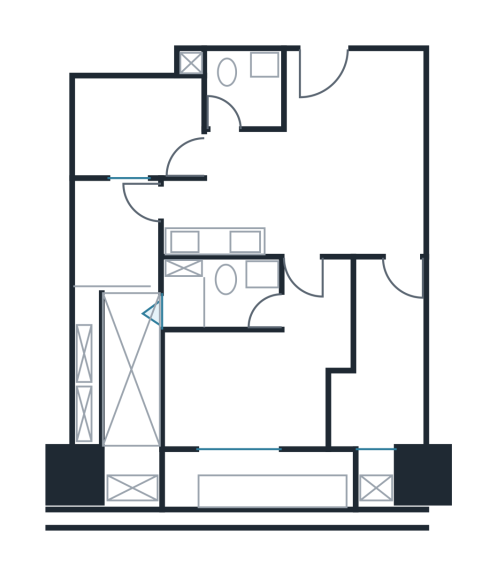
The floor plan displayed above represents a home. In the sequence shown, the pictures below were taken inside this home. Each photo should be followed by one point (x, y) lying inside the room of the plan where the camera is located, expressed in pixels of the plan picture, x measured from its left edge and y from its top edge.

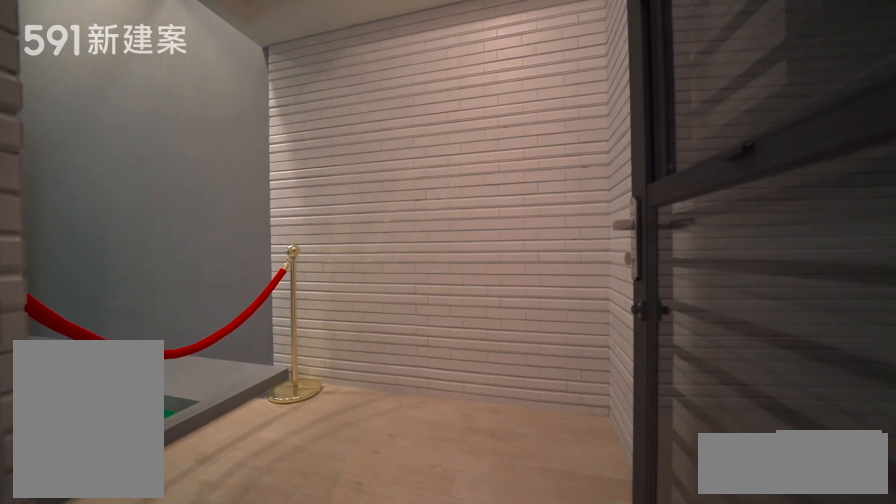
(114, 234)
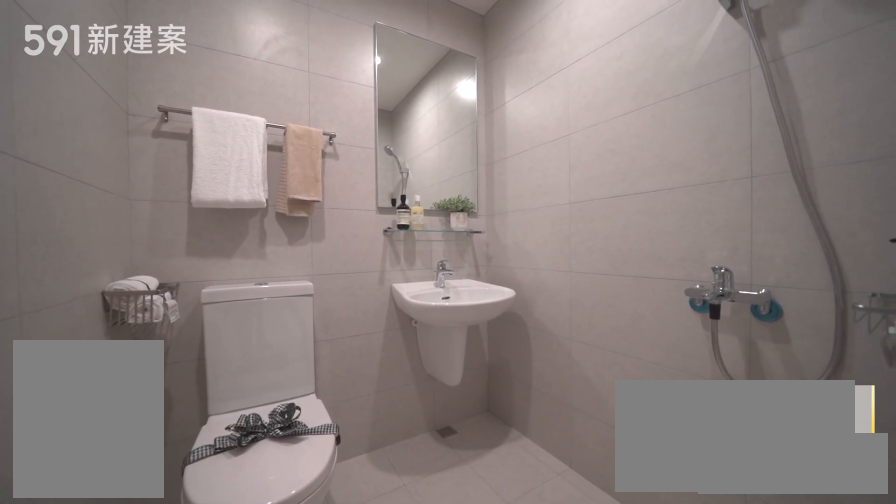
(243, 90)
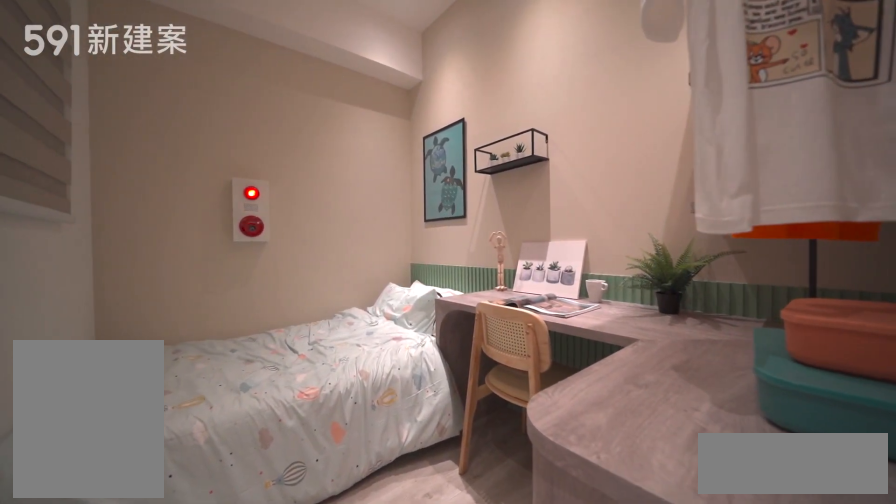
(134, 124)
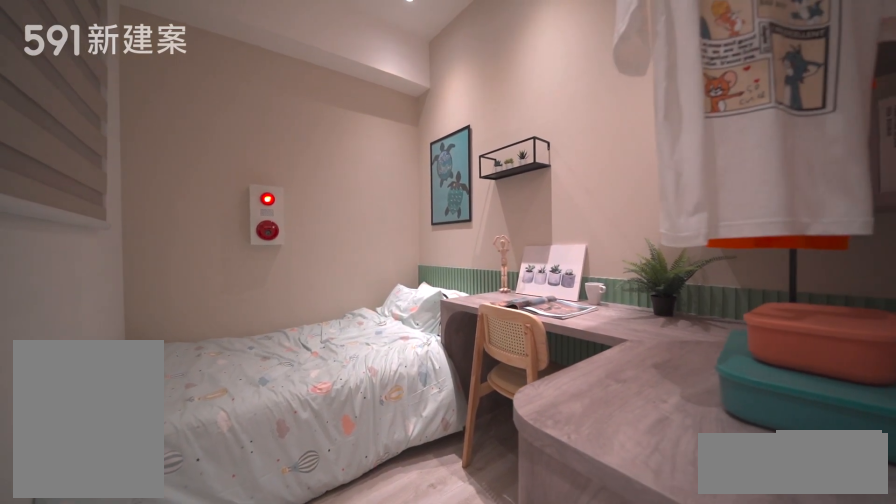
(134, 124)
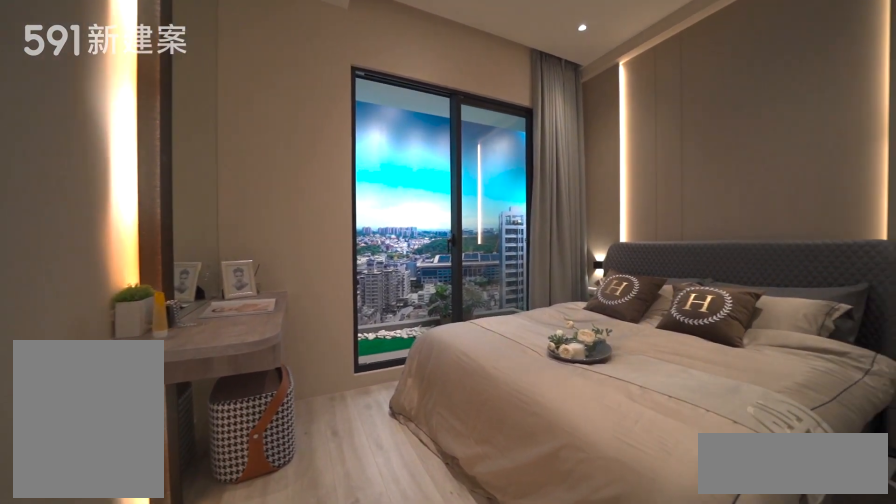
(258, 372)
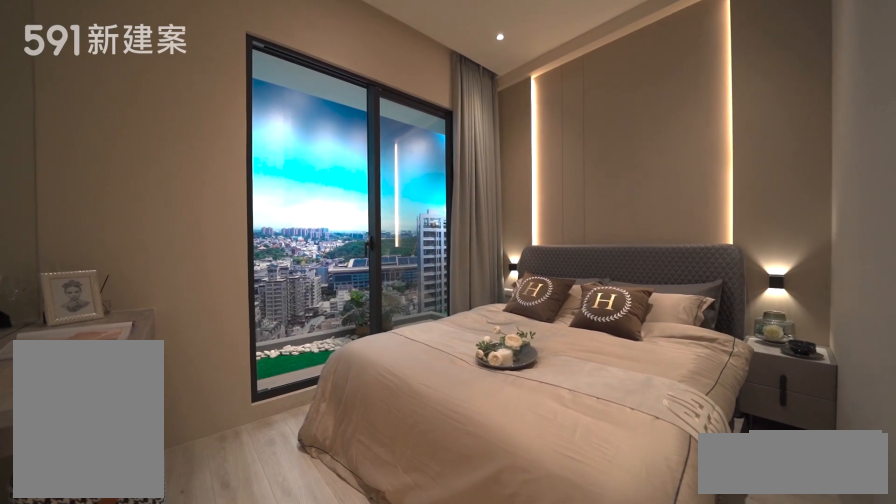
(258, 372)
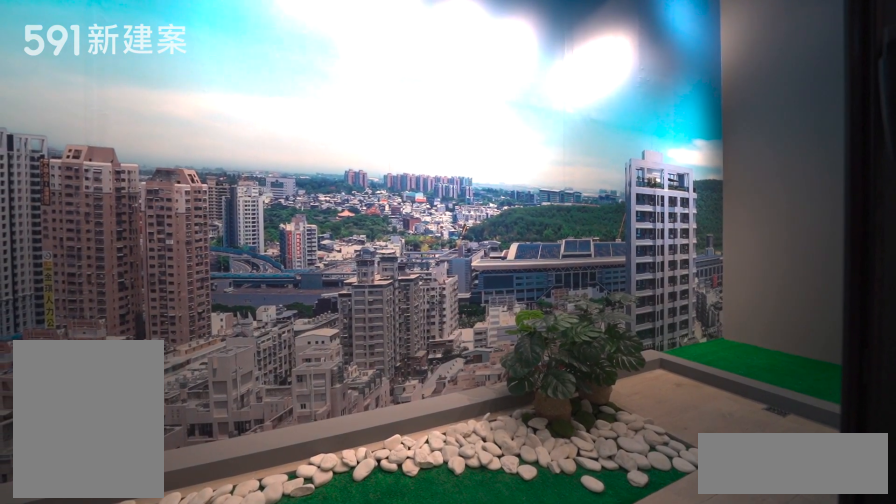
(255, 479)
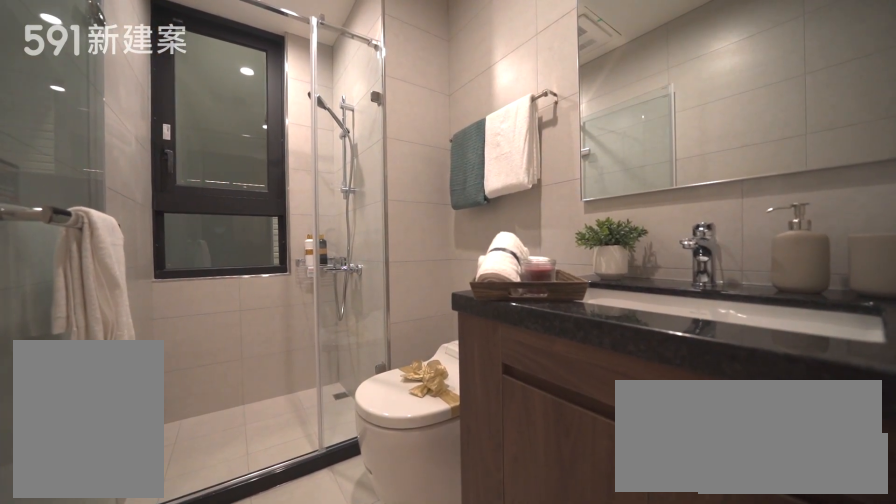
(220, 295)
